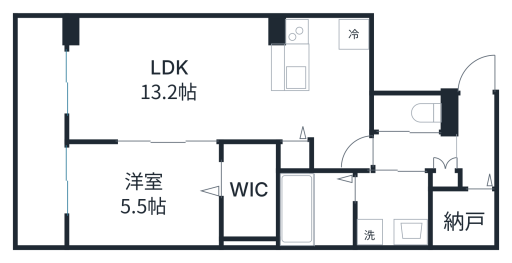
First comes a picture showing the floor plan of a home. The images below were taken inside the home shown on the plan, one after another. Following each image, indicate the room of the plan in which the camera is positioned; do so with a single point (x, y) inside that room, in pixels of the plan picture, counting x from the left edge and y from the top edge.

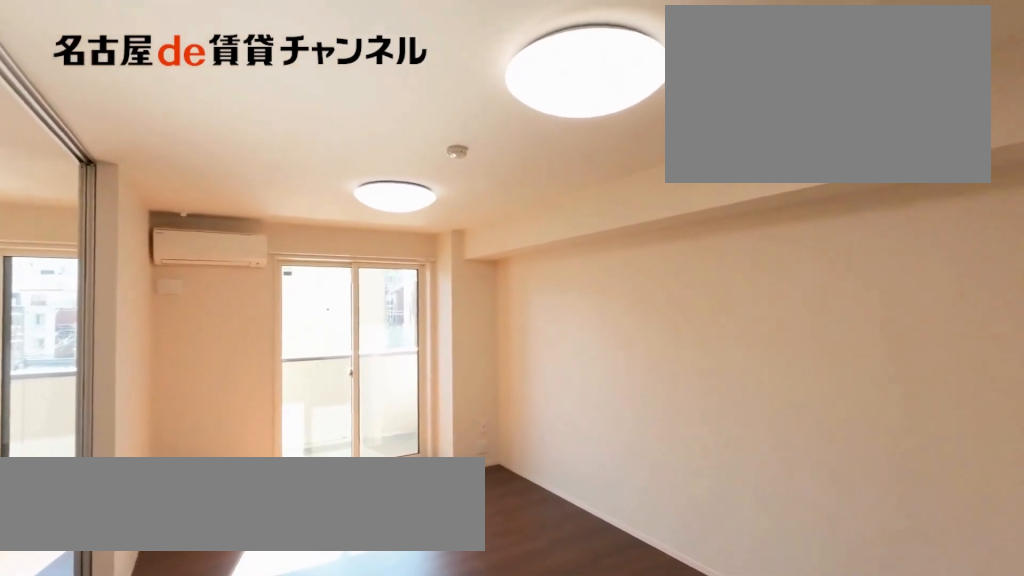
(197, 84)
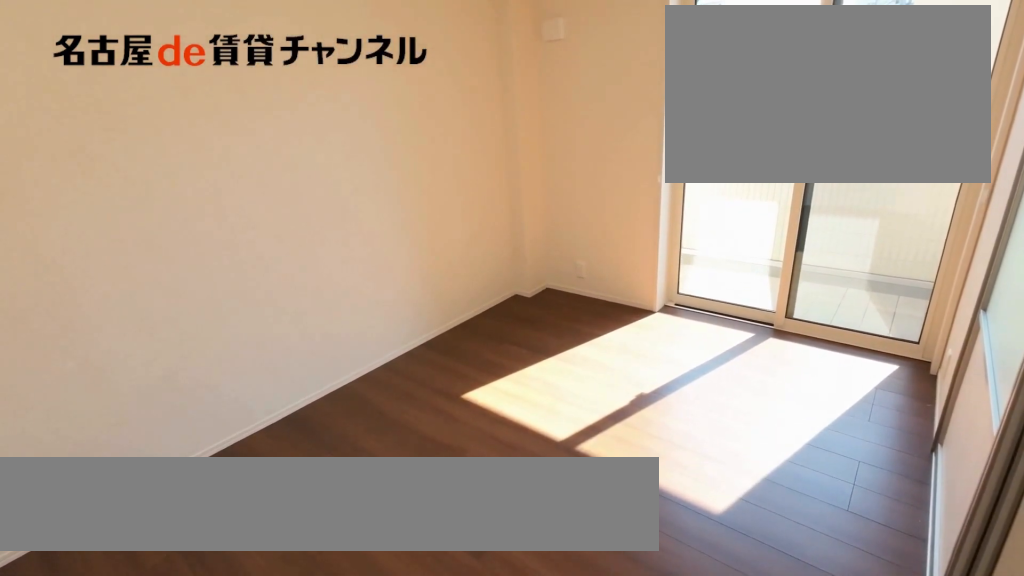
(141, 193)
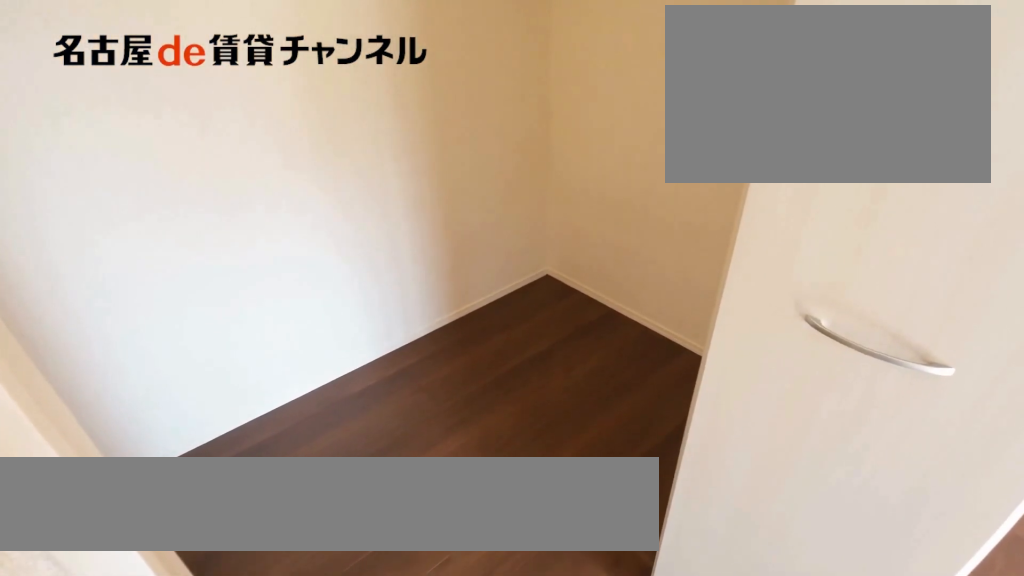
(247, 192)
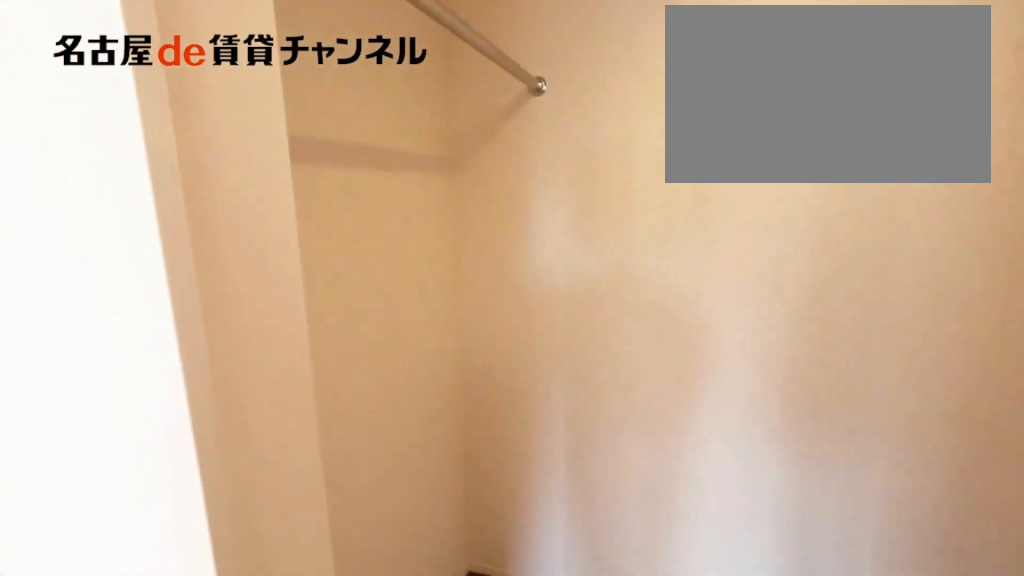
(247, 192)
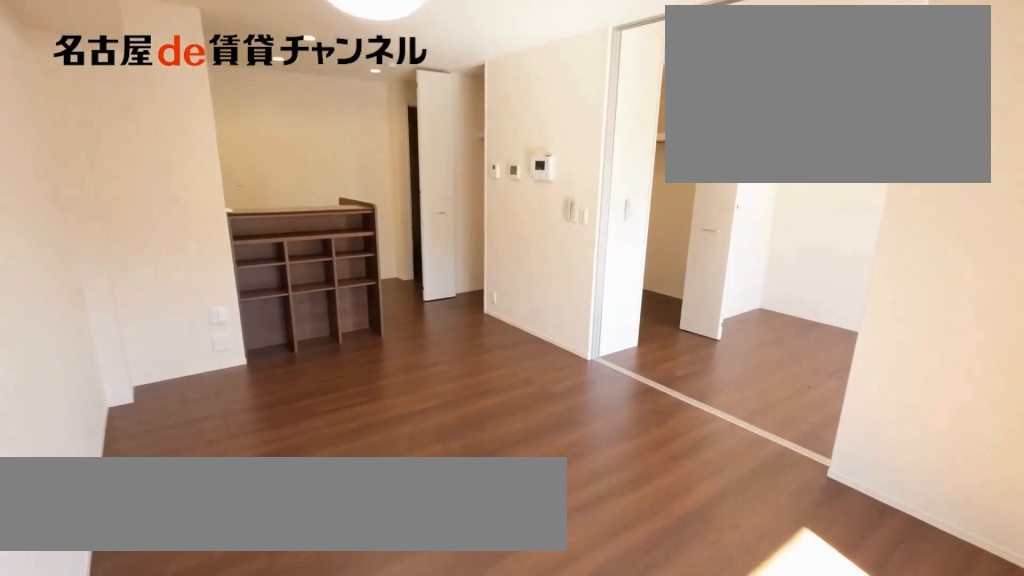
(194, 85)
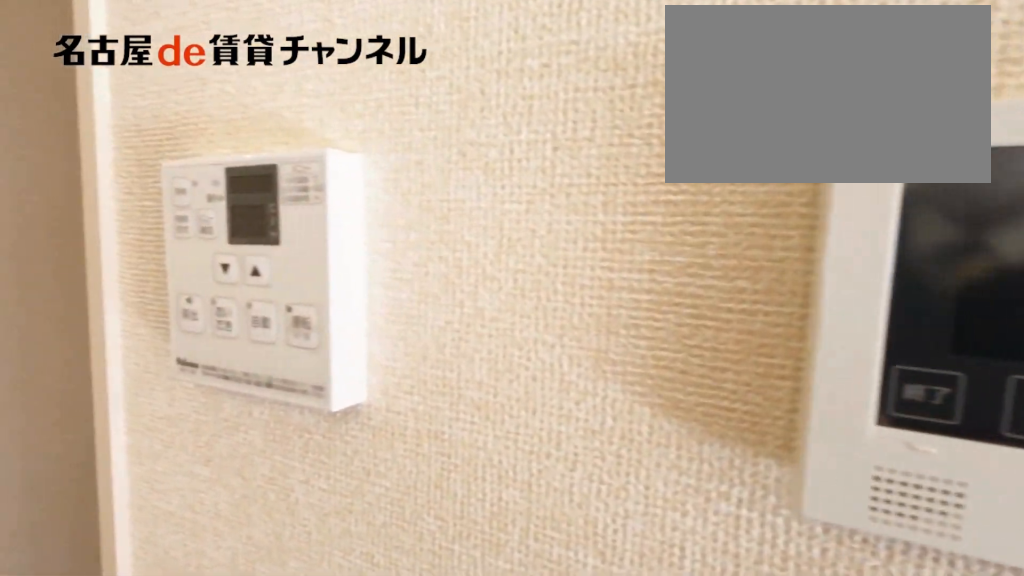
(194, 85)
